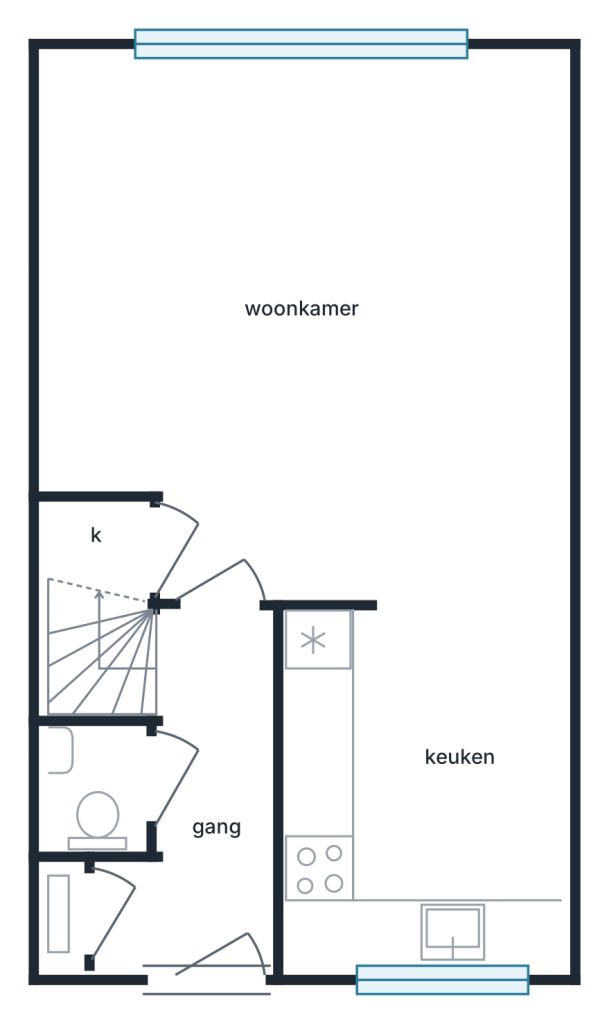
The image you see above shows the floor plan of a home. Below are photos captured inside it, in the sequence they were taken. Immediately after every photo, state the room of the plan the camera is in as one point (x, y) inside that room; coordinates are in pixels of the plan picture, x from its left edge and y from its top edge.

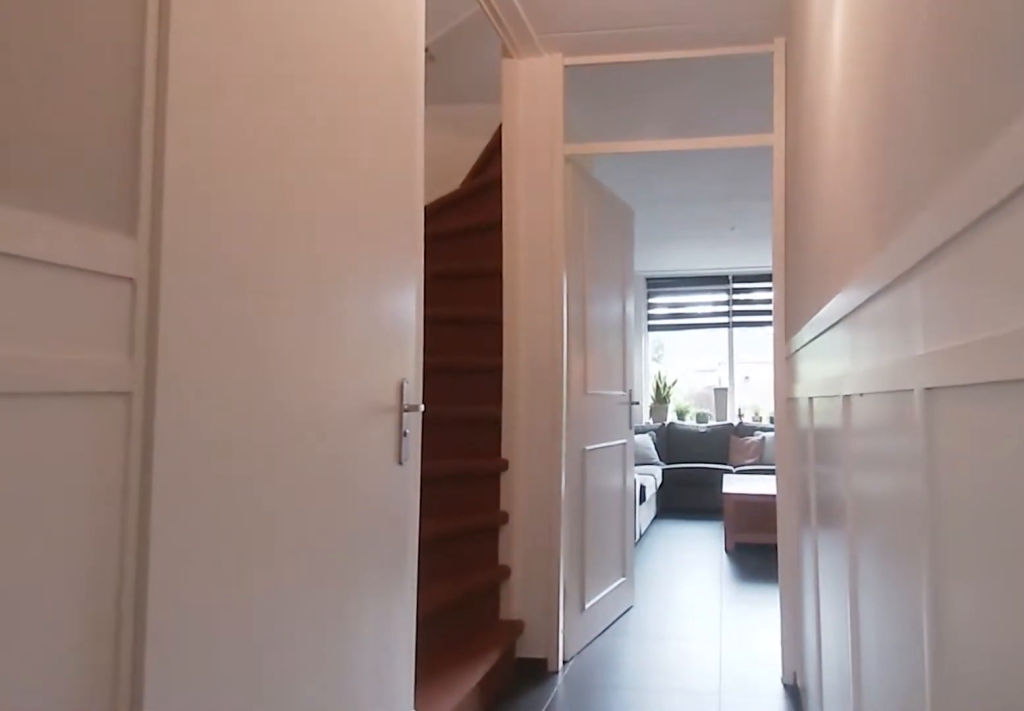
(205, 807)
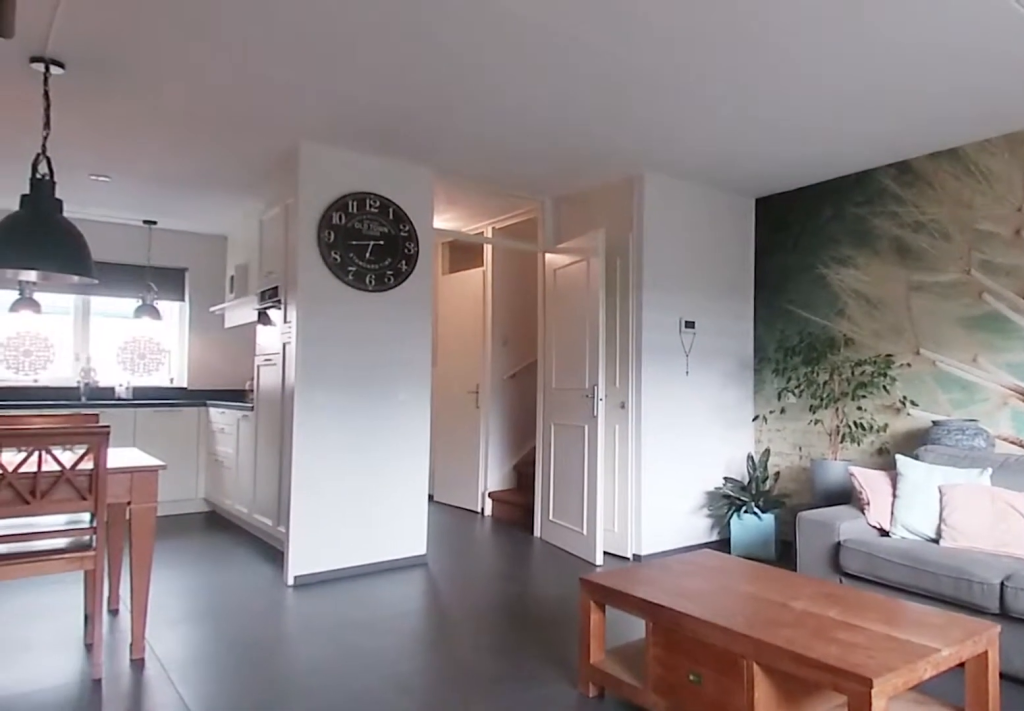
(317, 317)
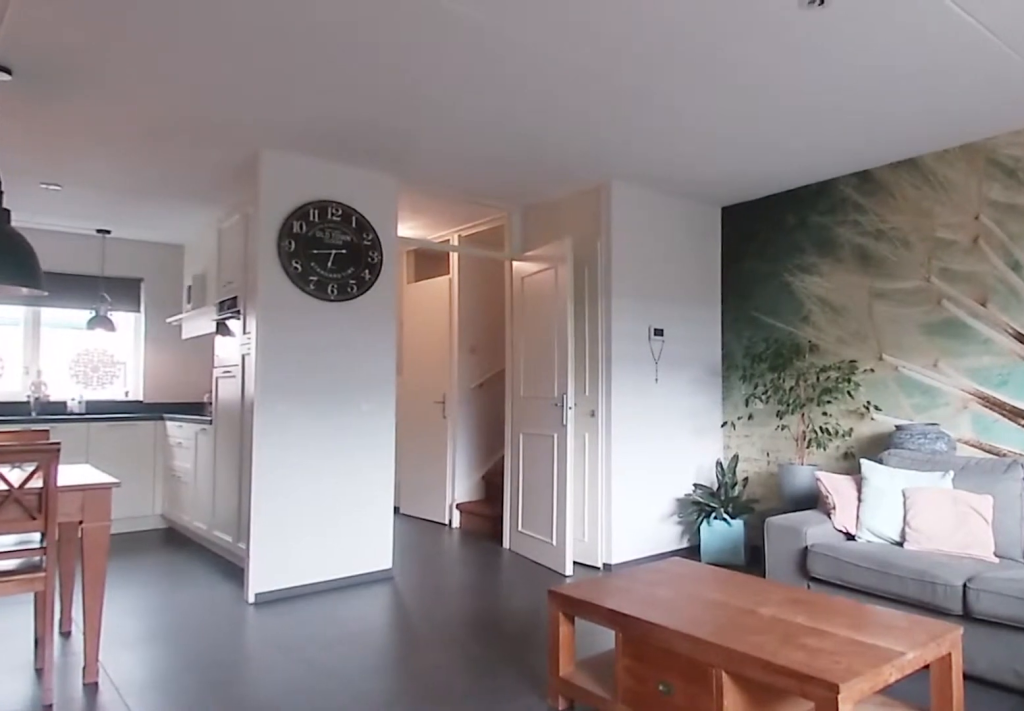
(317, 317)
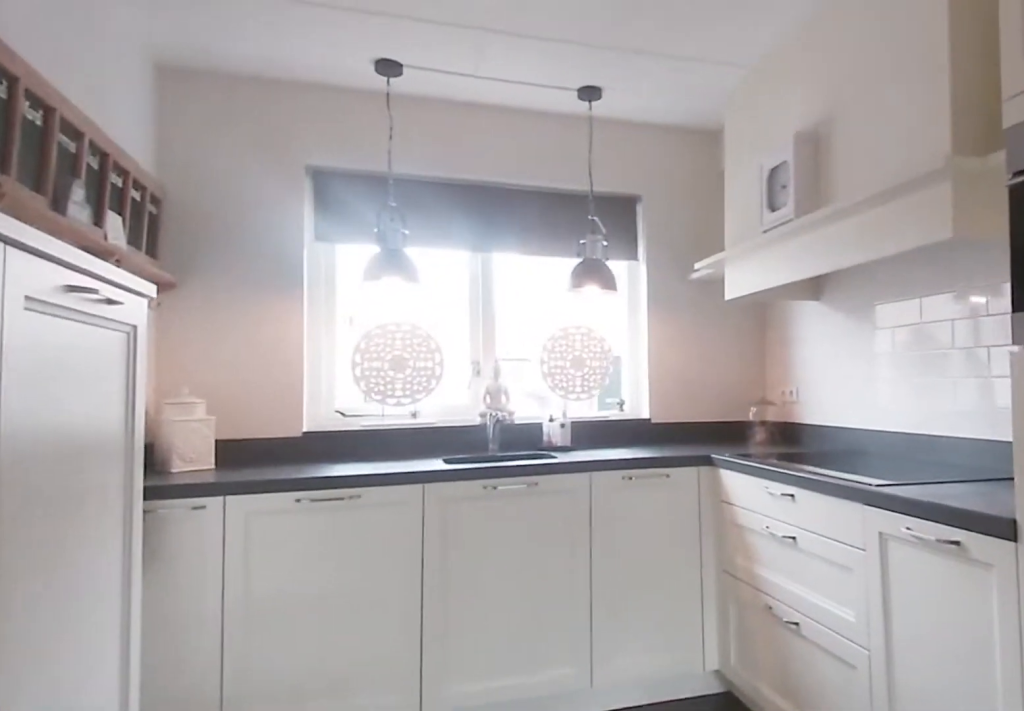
(423, 784)
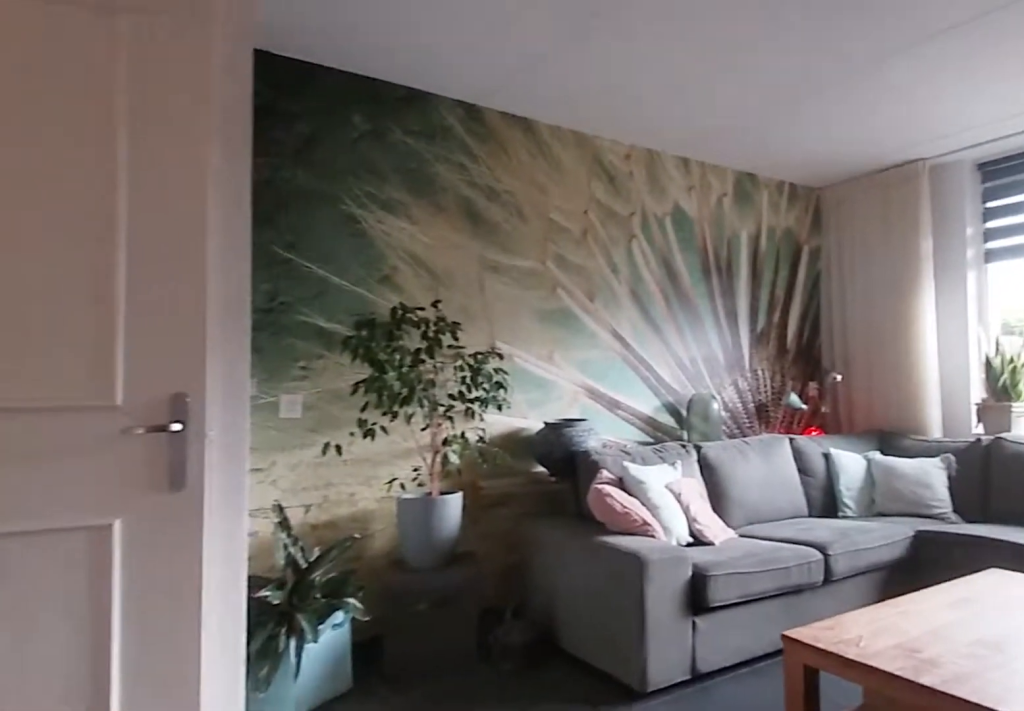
(314, 314)
